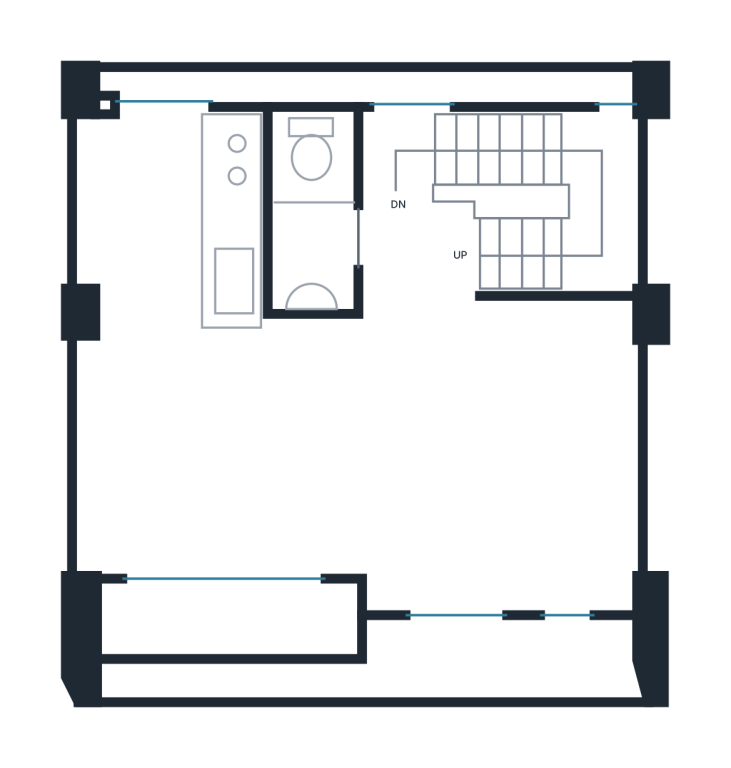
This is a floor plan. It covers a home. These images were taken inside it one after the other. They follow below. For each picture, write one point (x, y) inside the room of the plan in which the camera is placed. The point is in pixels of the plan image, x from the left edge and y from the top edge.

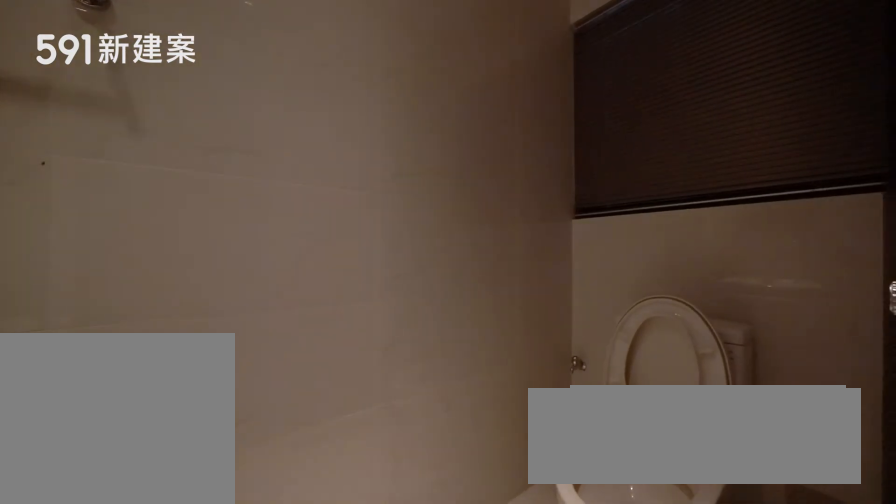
(311, 204)
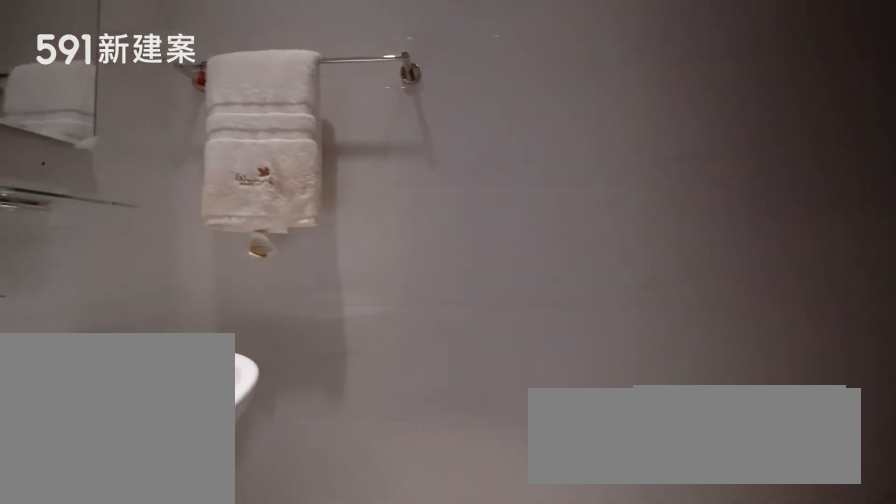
(311, 204)
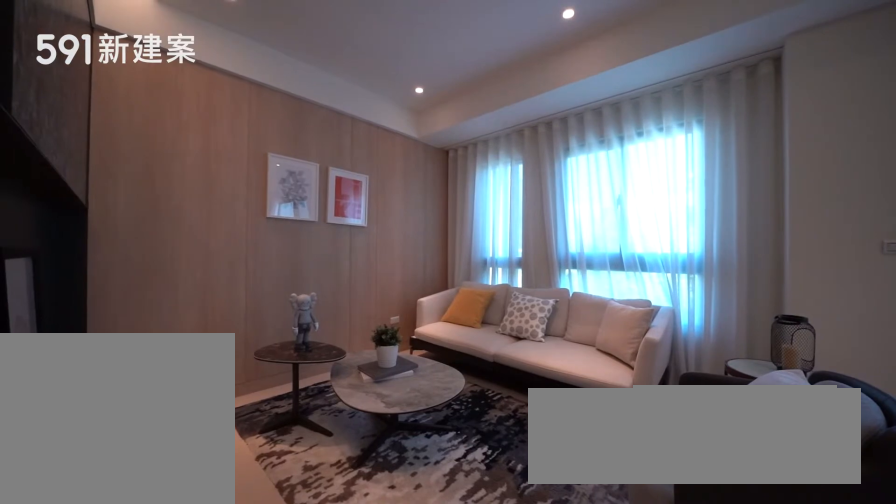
(507, 460)
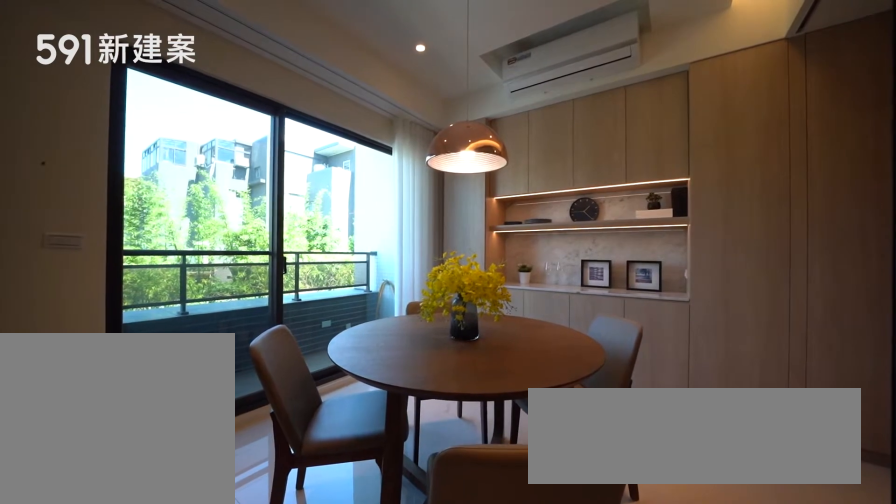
(200, 454)
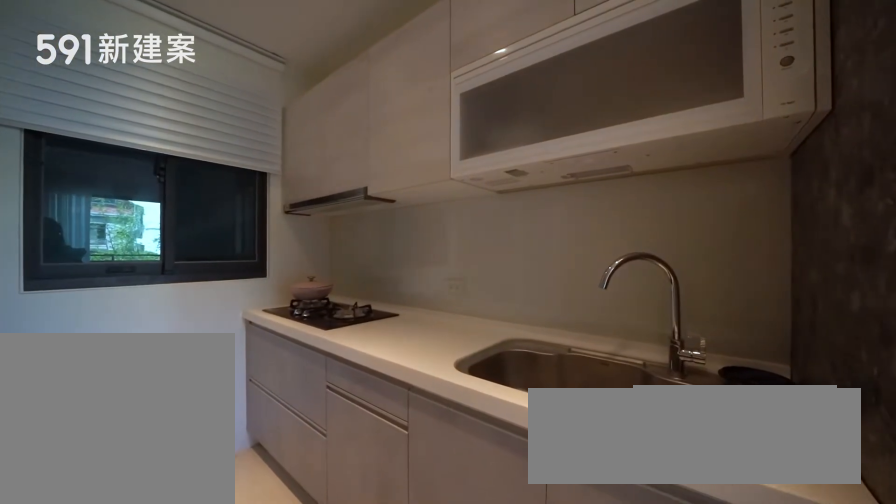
(174, 217)
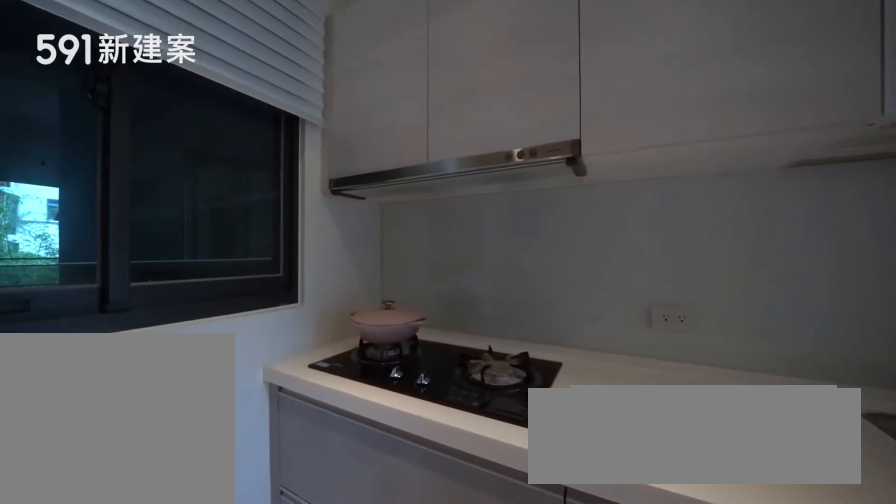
(174, 217)
